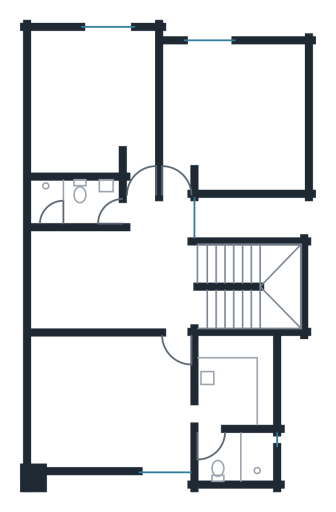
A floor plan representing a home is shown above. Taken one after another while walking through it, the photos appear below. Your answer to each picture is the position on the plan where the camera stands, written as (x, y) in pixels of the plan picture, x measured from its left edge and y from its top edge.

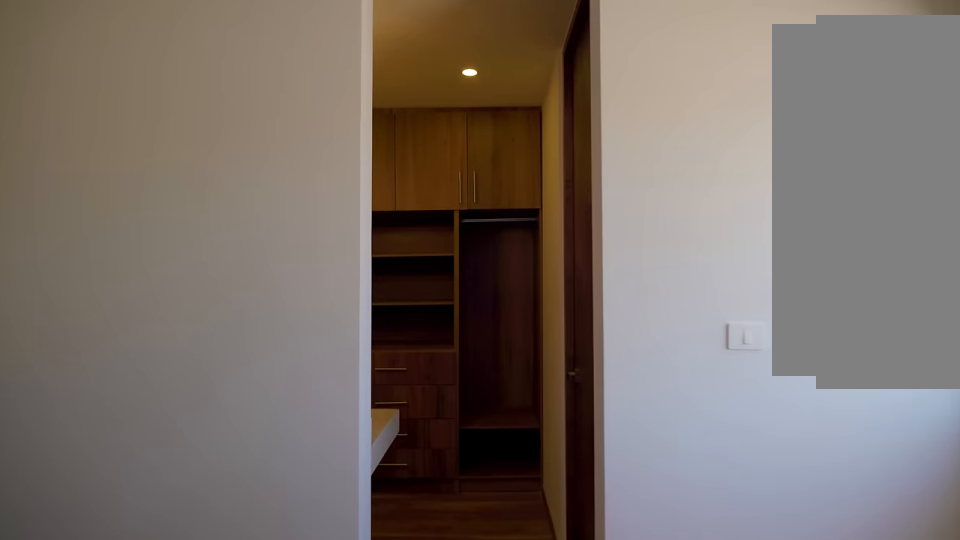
(153, 429)
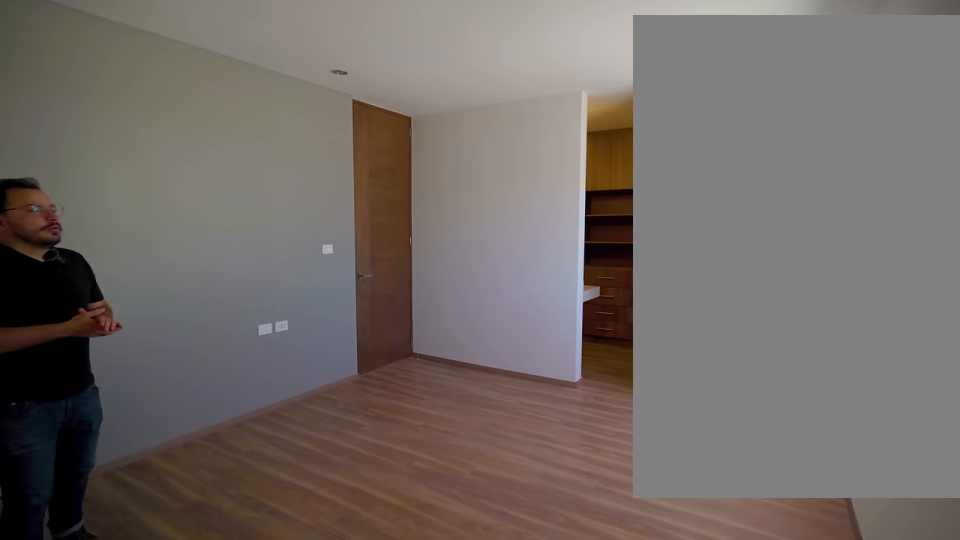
(48, 448)
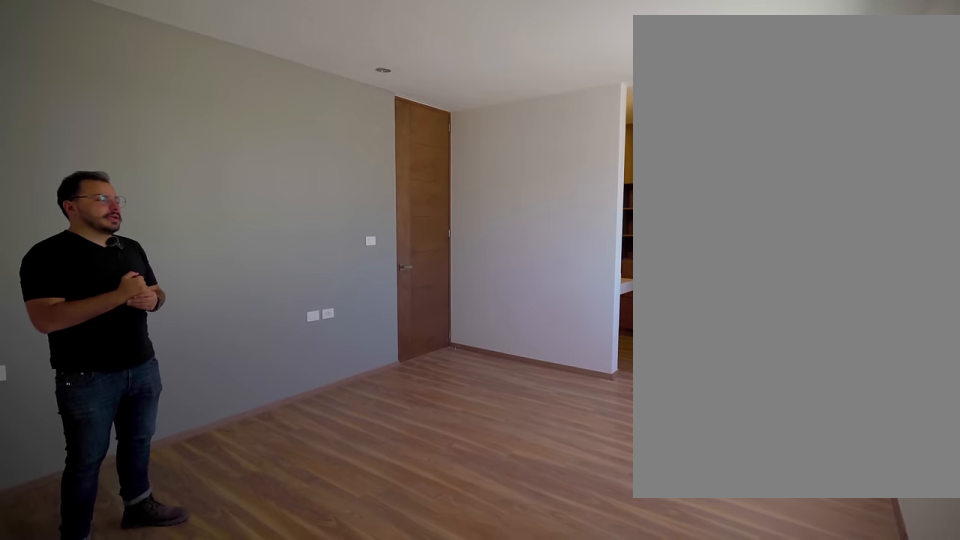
(48, 448)
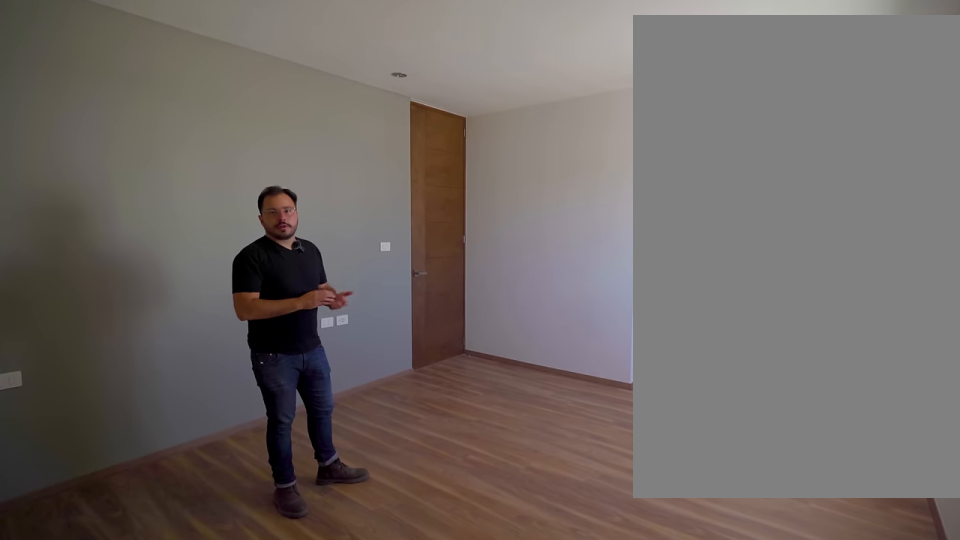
(48, 448)
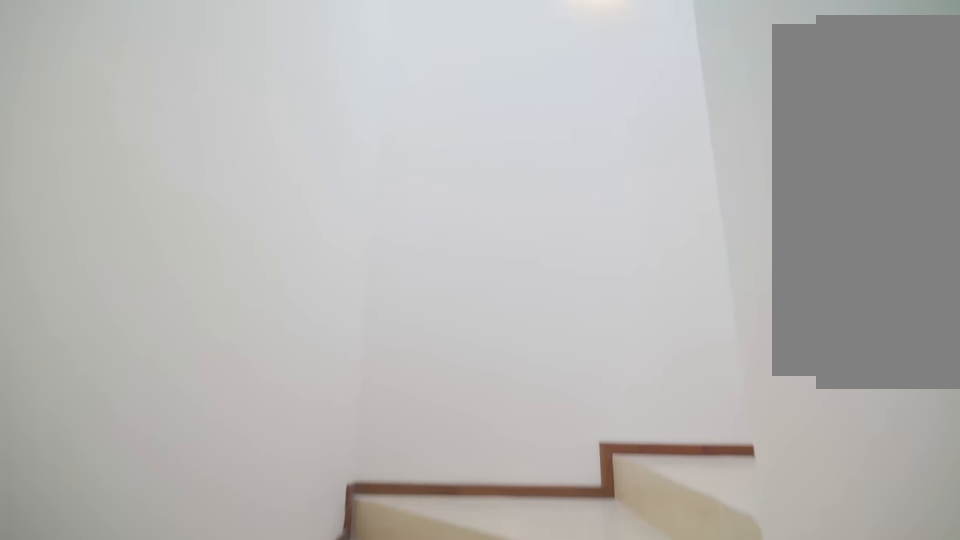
(210, 274)
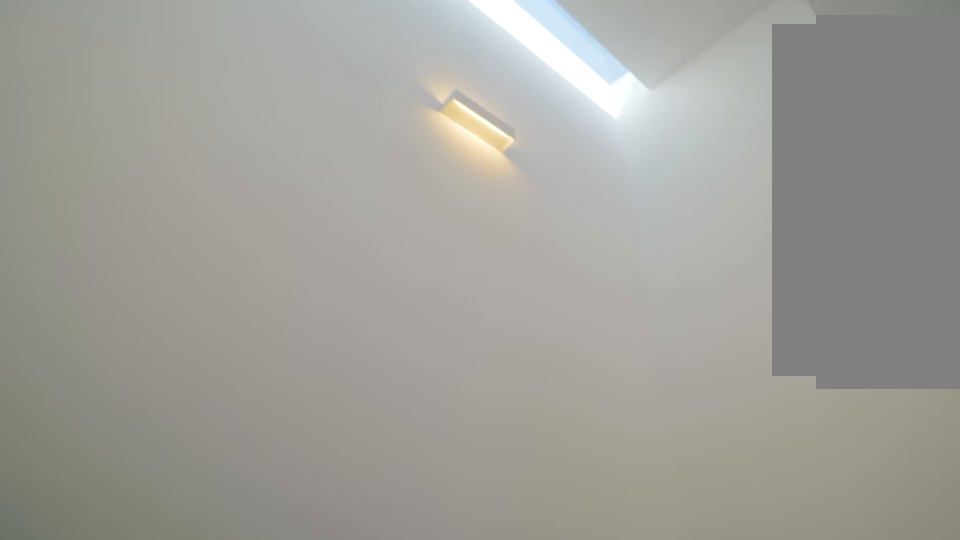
(257, 266)
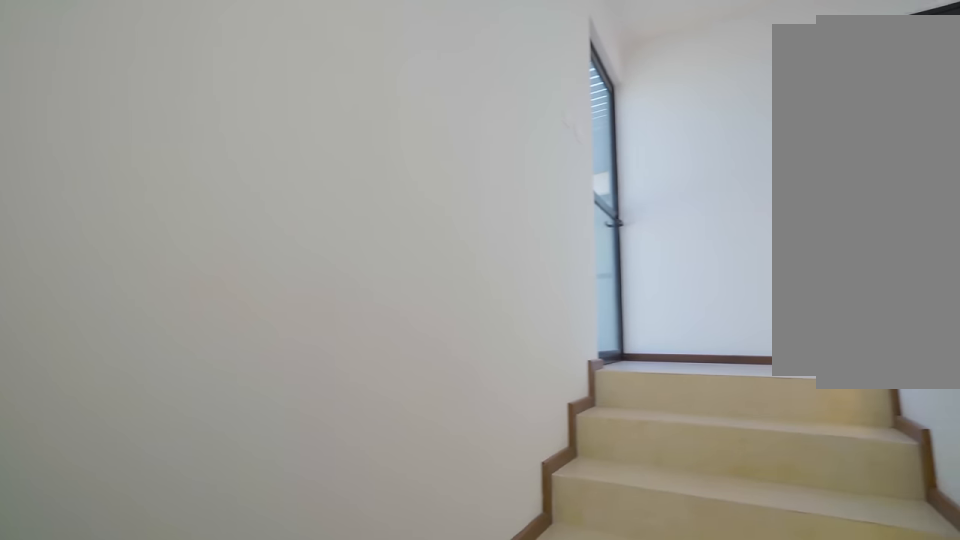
(278, 274)
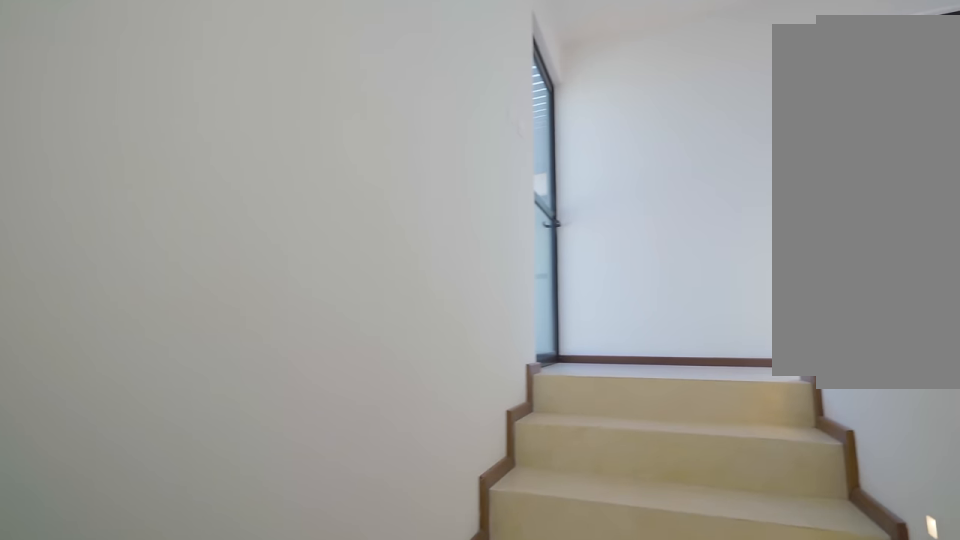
(278, 281)
